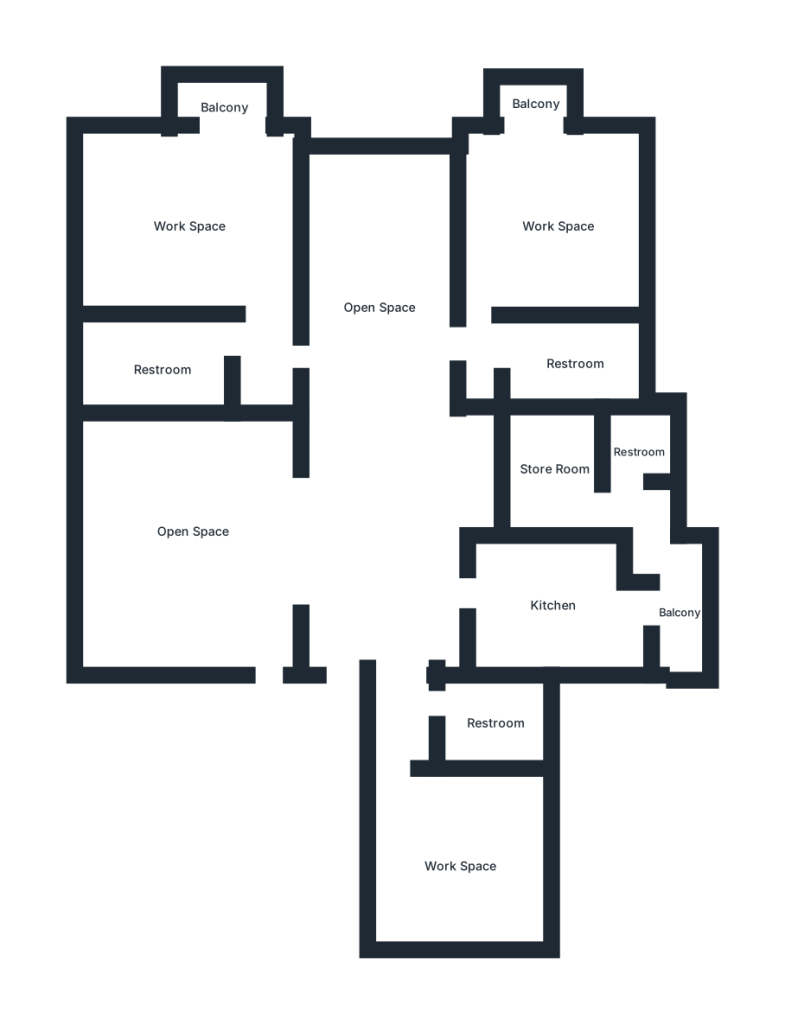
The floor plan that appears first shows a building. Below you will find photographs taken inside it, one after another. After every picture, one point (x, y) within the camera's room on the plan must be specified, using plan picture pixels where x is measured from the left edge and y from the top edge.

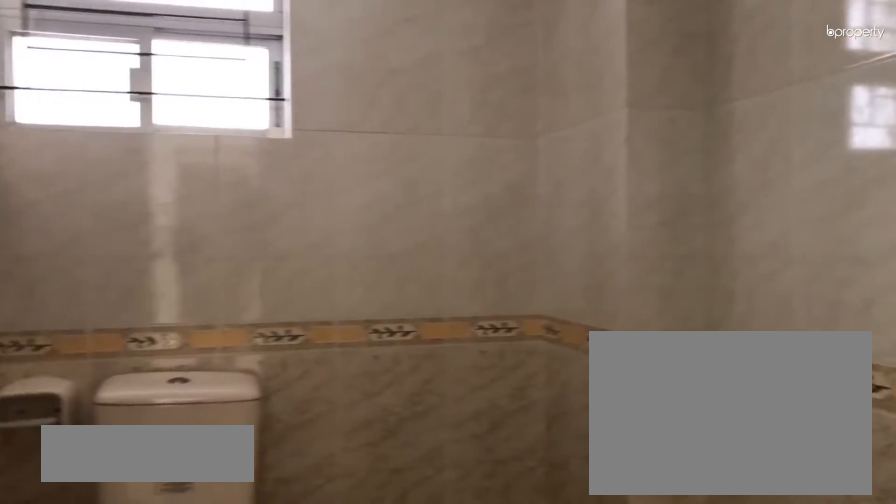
(563, 368)
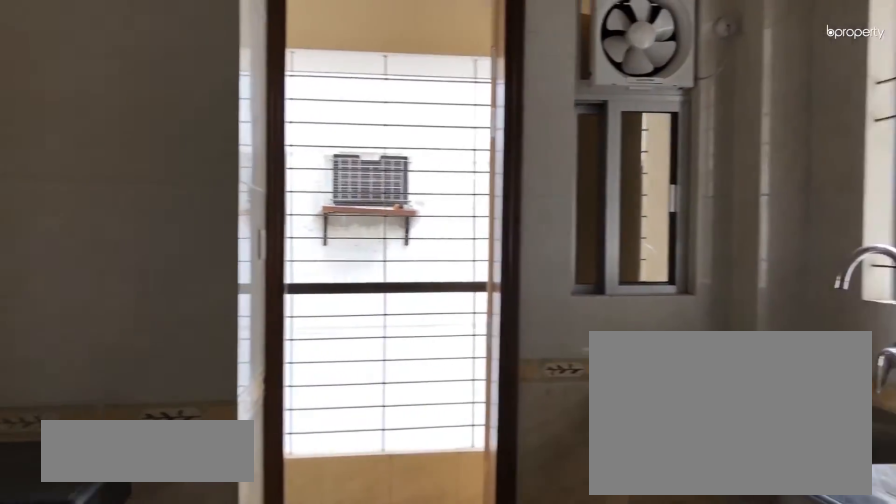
(562, 599)
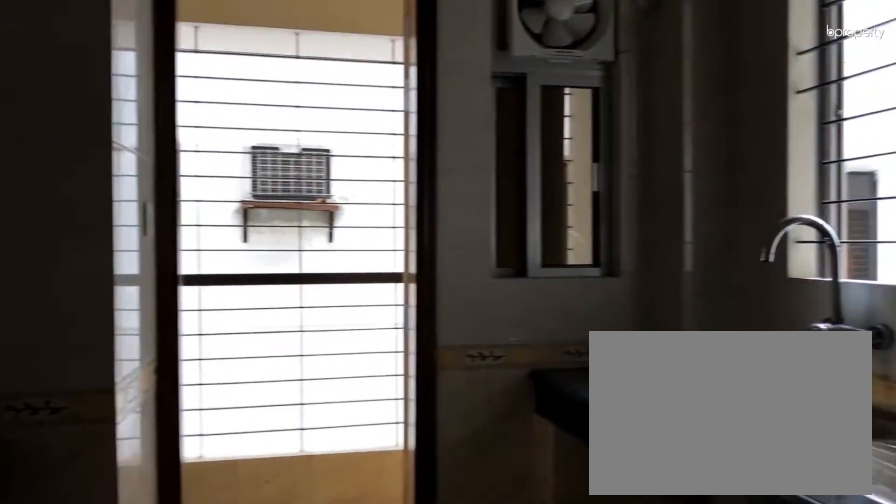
(562, 599)
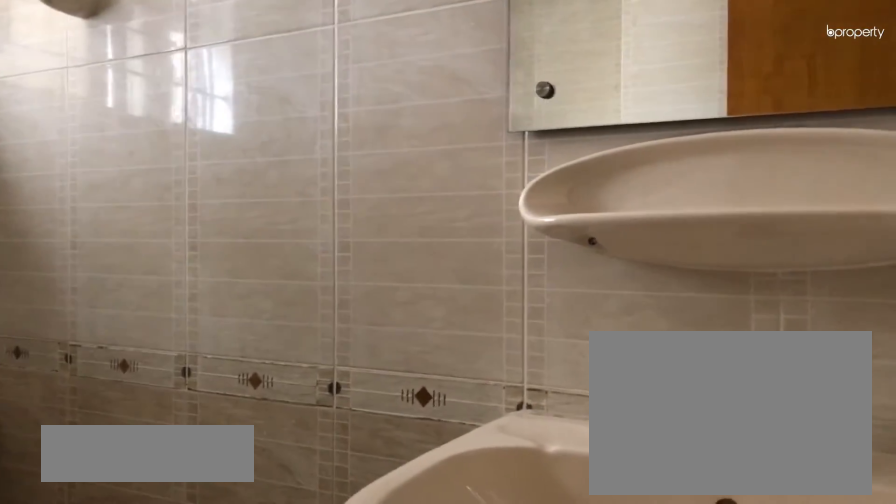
(488, 728)
